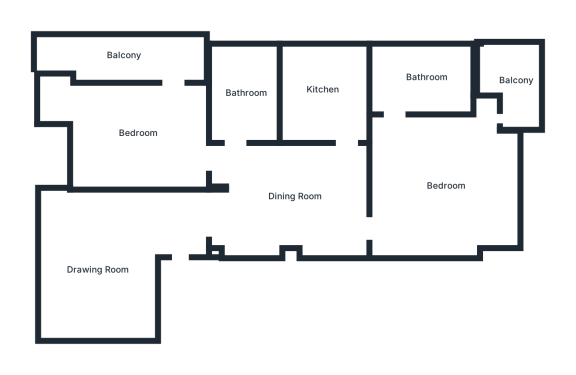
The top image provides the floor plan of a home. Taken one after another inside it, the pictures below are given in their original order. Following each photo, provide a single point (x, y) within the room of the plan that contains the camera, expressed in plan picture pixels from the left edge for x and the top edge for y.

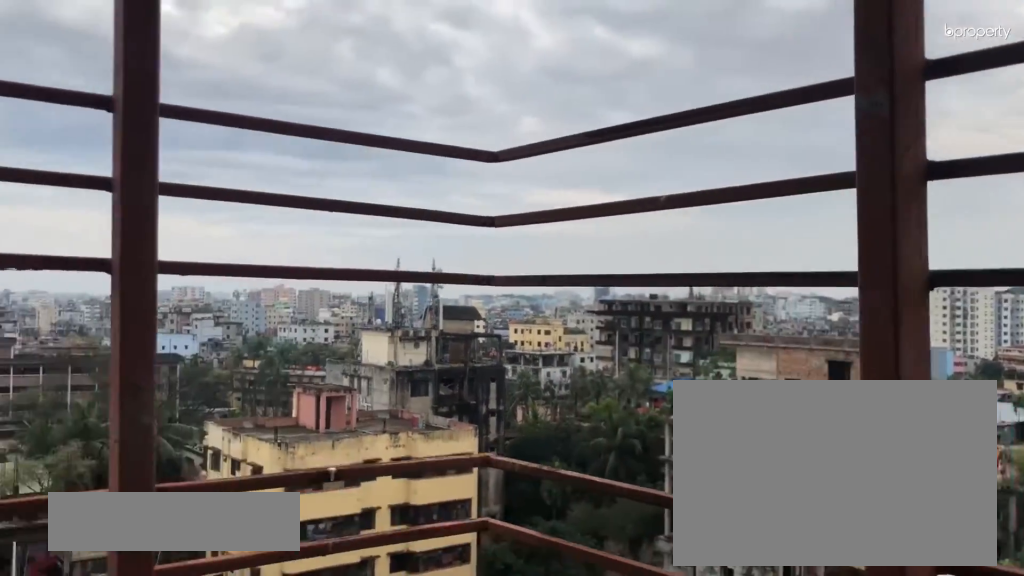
(516, 80)
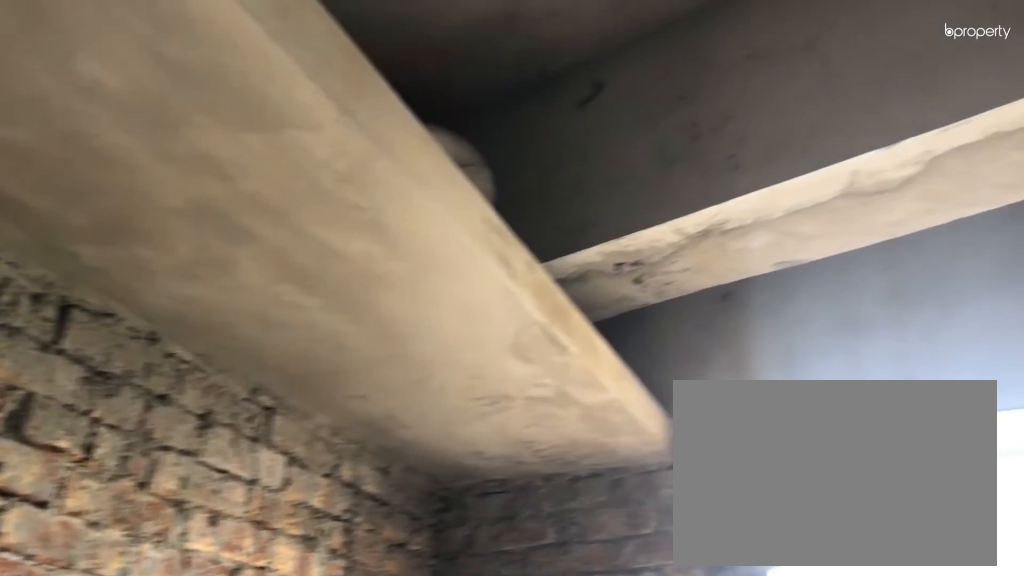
(321, 88)
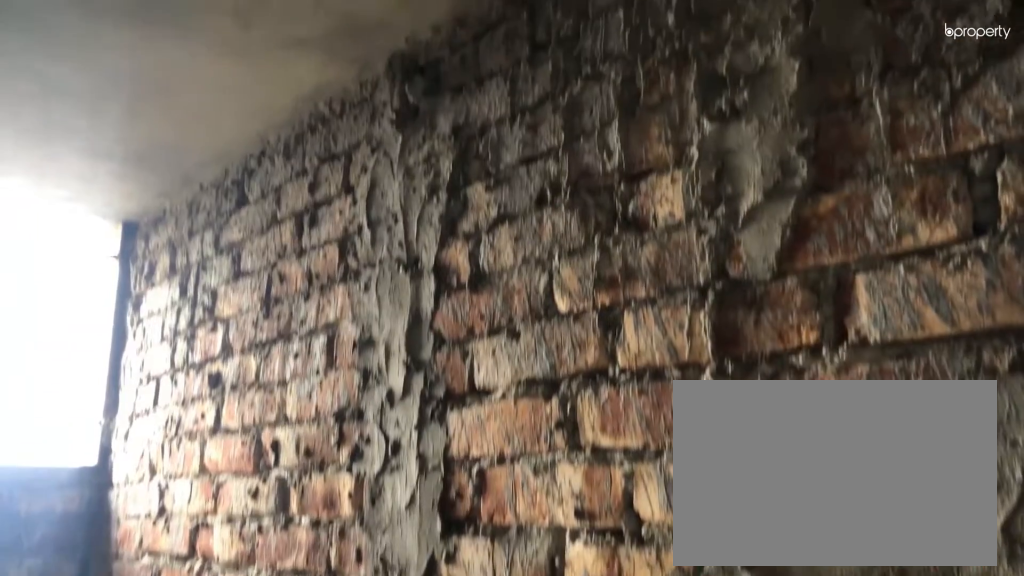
(242, 93)
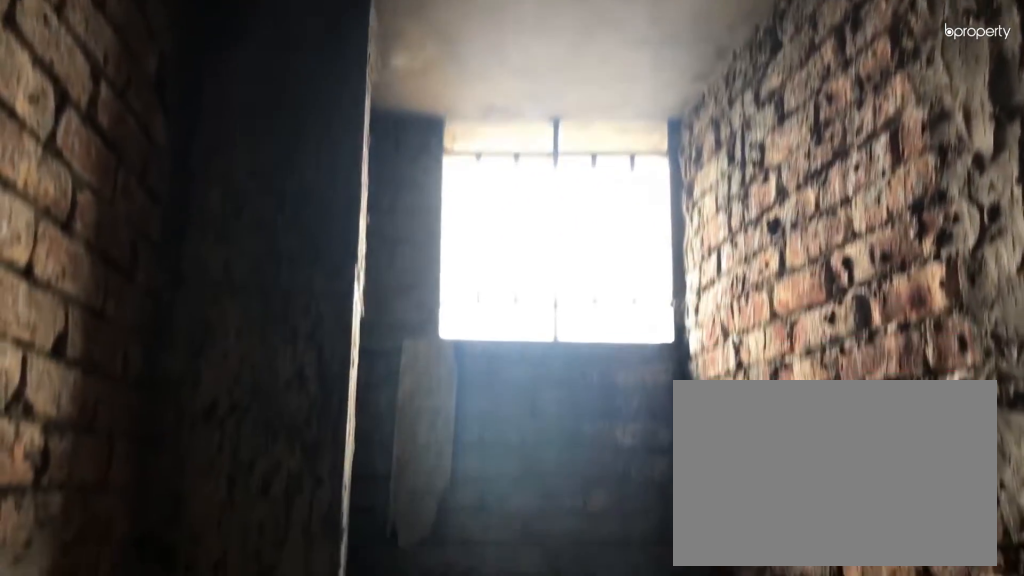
(242, 93)
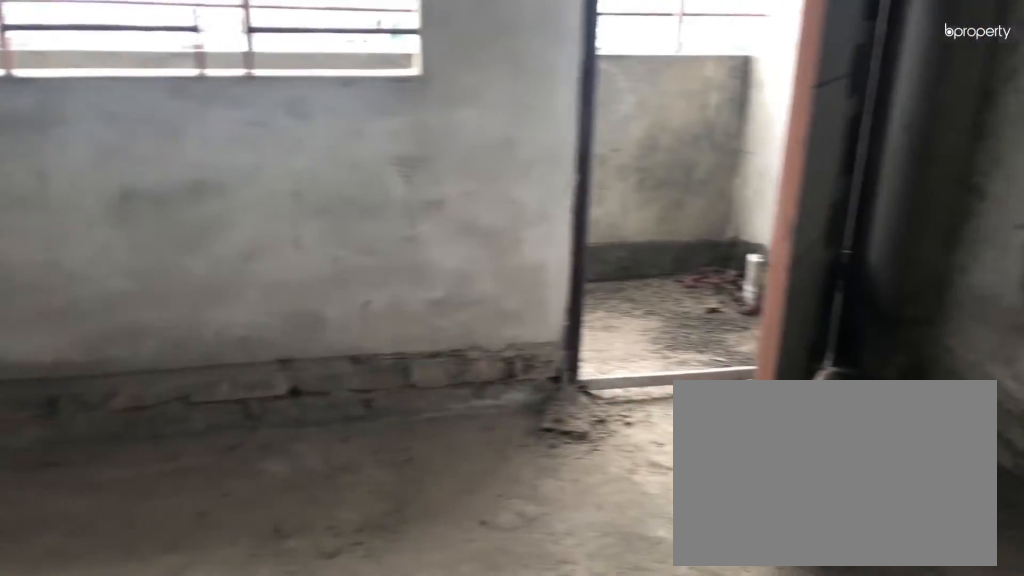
(136, 133)
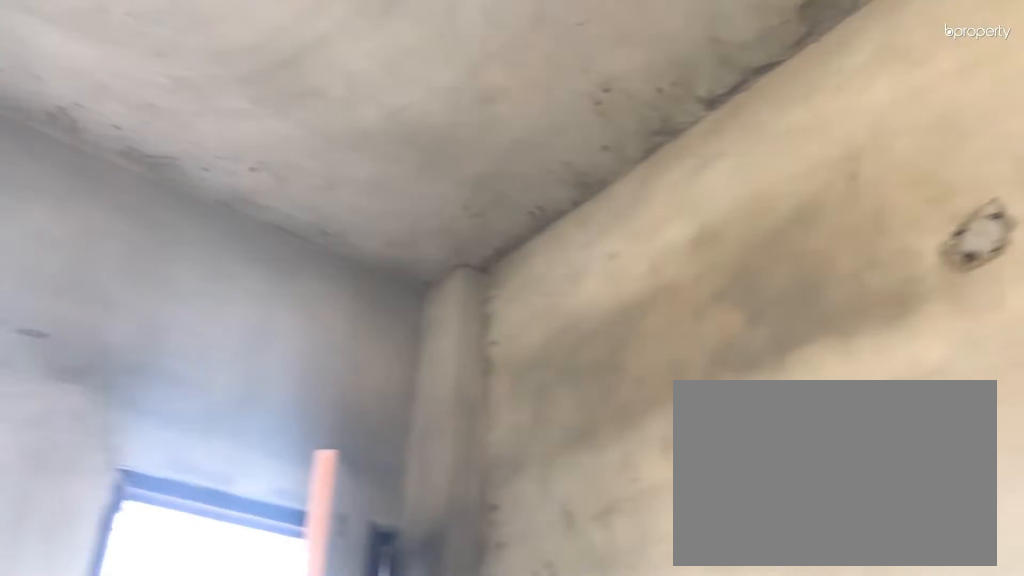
(136, 133)
